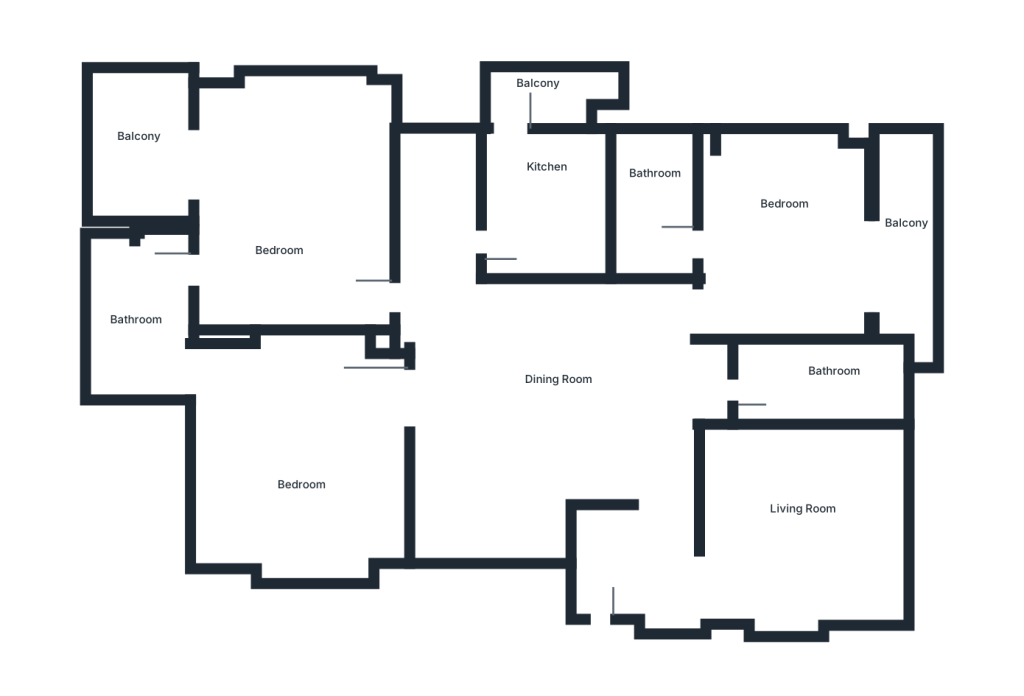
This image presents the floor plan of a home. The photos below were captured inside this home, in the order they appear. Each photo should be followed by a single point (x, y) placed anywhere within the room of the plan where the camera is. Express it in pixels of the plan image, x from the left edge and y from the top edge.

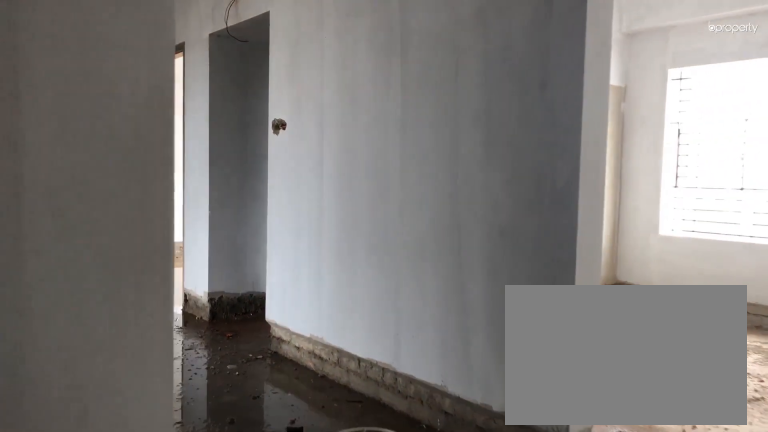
(617, 600)
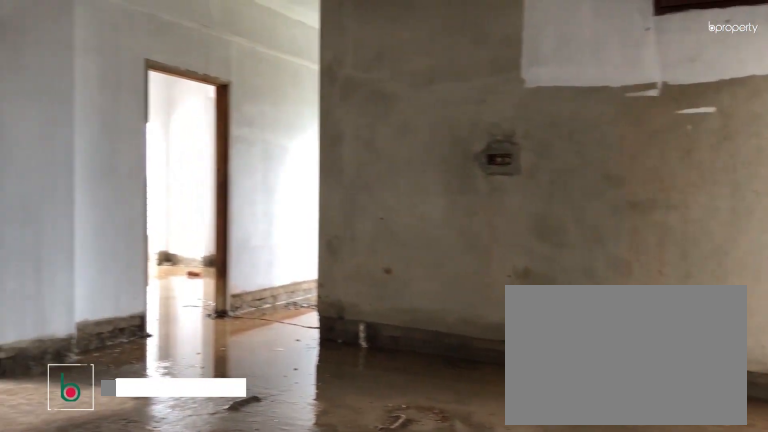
(557, 412)
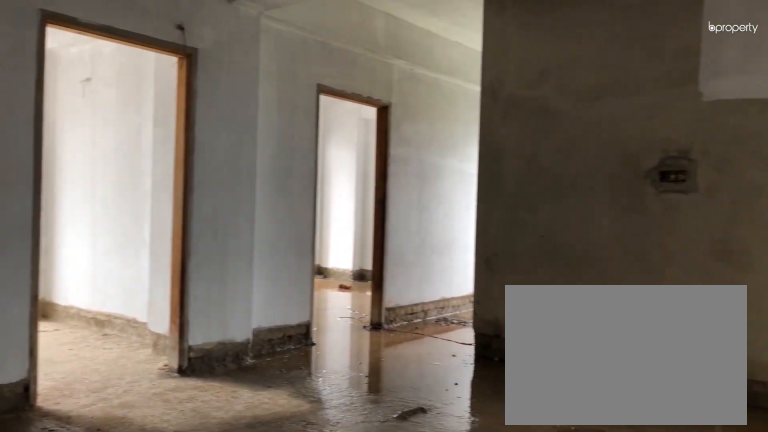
(556, 412)
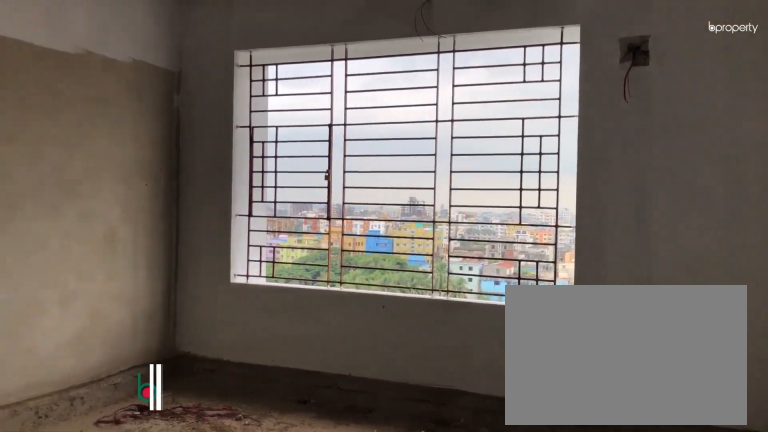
(800, 514)
